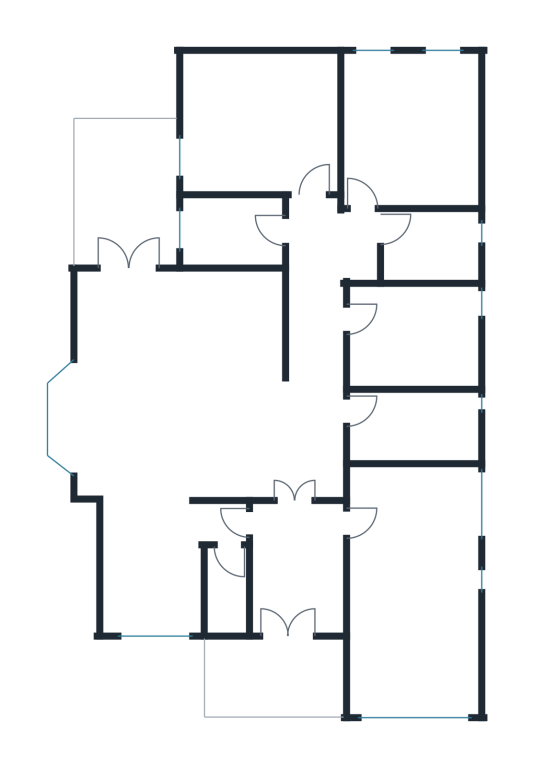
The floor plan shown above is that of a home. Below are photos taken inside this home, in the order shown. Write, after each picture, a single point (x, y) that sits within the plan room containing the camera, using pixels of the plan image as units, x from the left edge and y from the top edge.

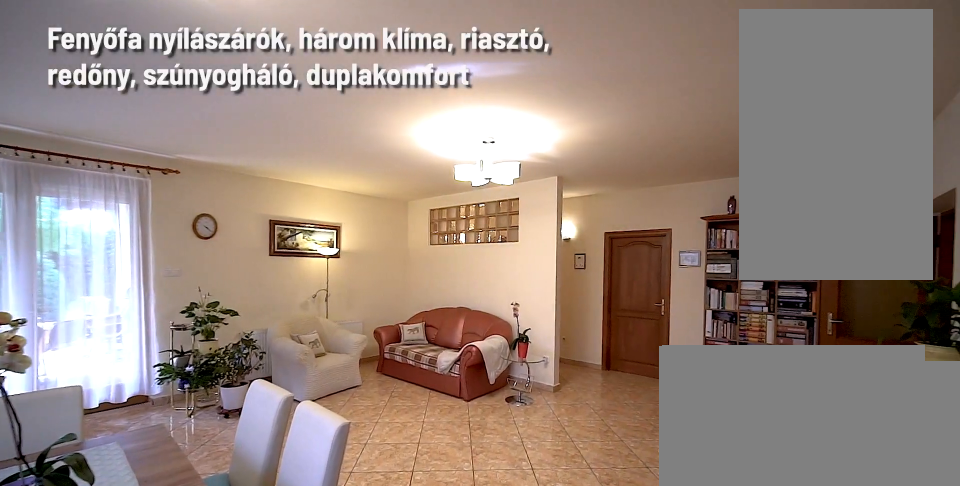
(173, 398)
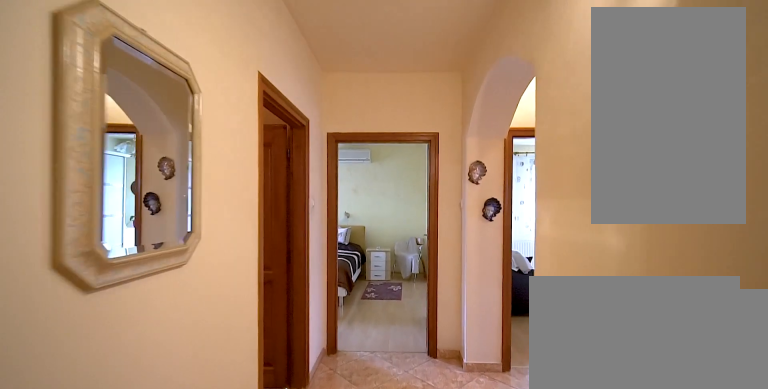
(318, 342)
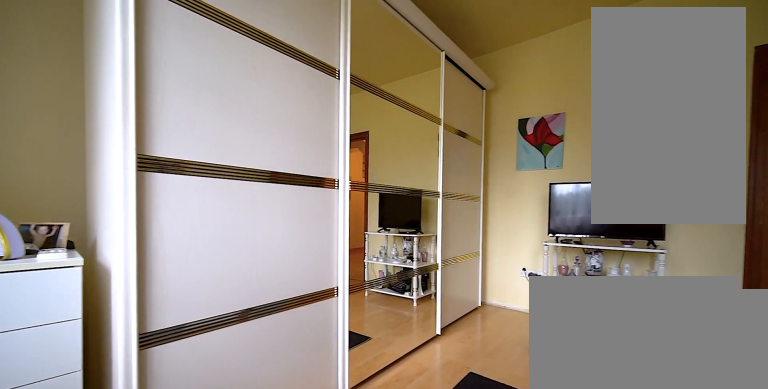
(412, 130)
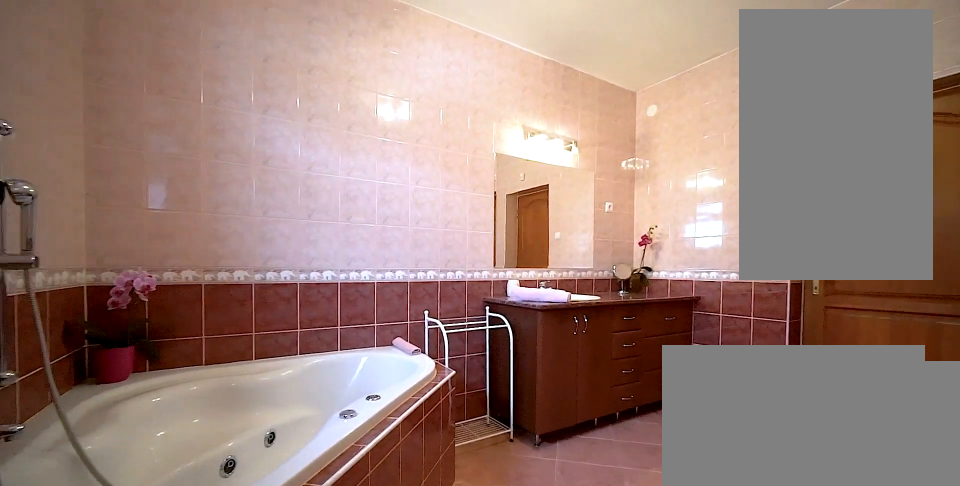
(408, 340)
